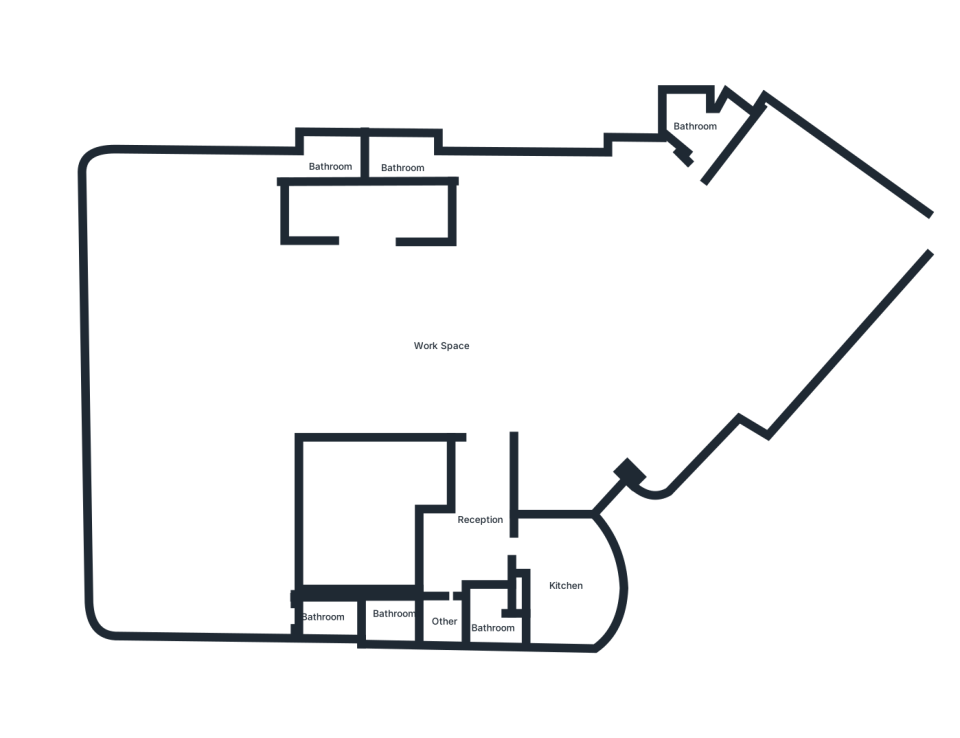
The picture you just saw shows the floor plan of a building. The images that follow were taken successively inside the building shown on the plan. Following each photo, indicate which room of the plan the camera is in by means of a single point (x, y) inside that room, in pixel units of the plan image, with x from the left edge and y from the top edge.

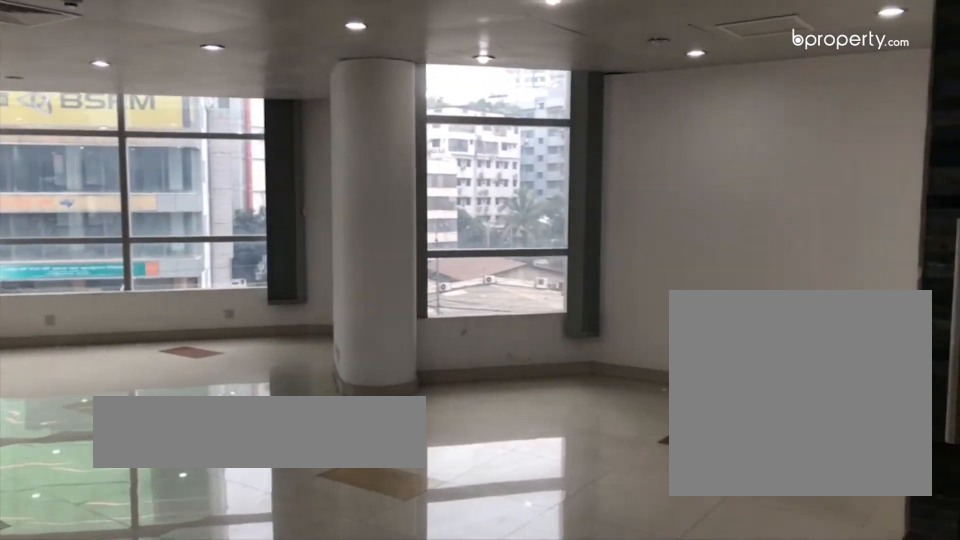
(441, 347)
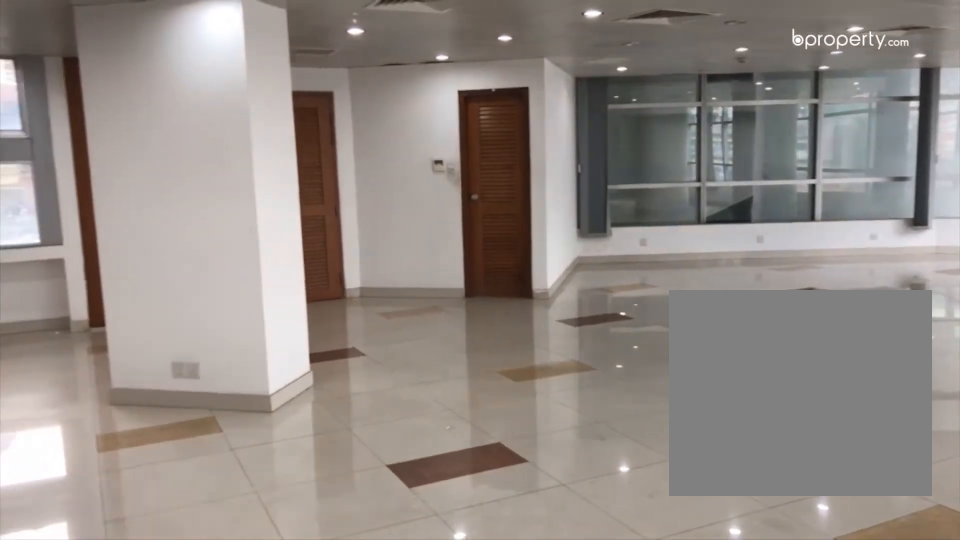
(441, 347)
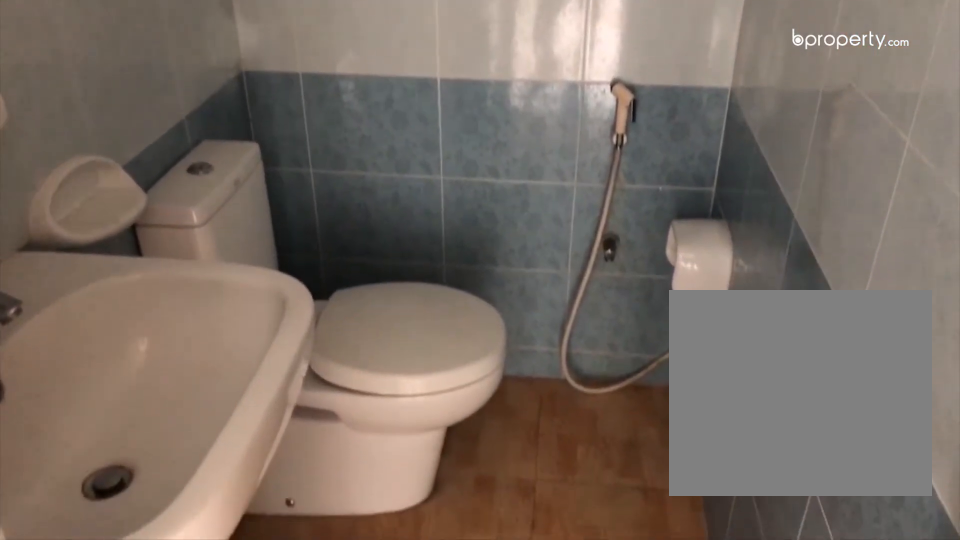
(331, 165)
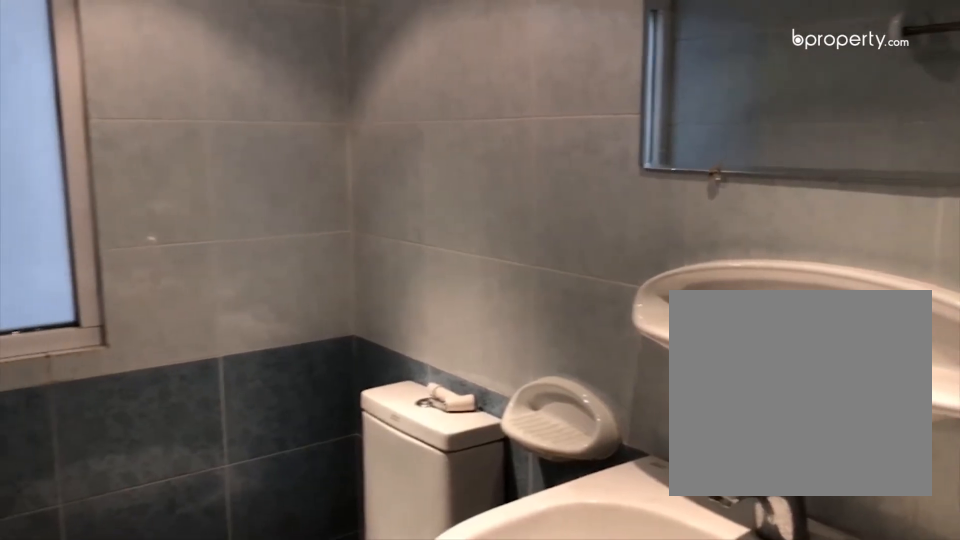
(321, 619)
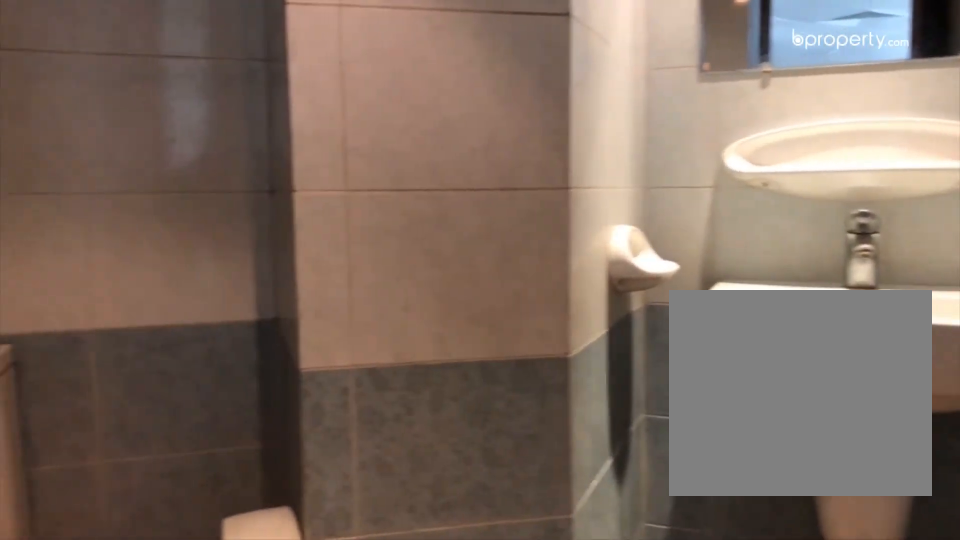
(690, 114)
